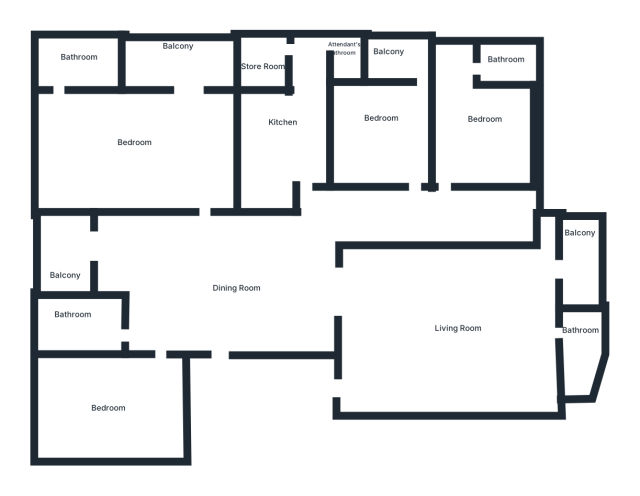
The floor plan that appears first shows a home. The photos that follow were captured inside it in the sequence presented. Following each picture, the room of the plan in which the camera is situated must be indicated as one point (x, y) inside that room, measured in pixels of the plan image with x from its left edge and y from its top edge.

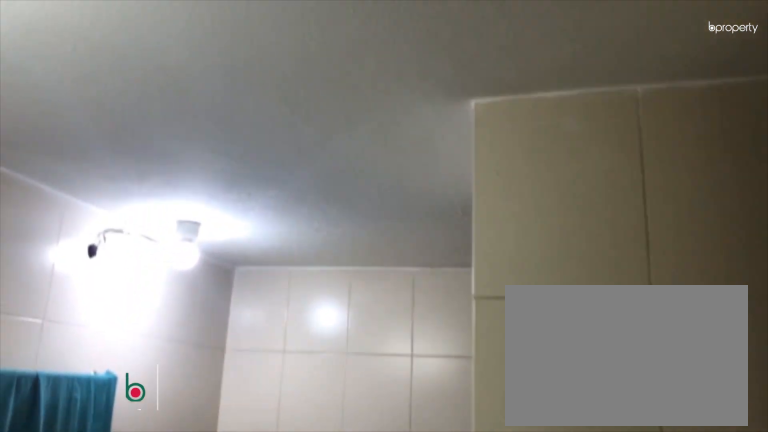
(503, 63)
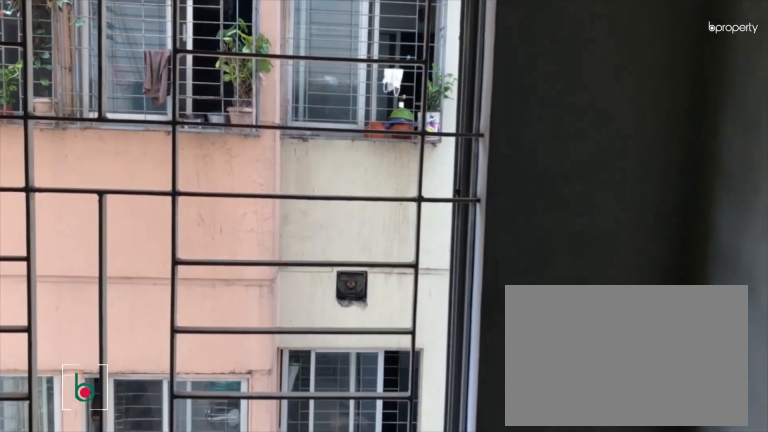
(401, 63)
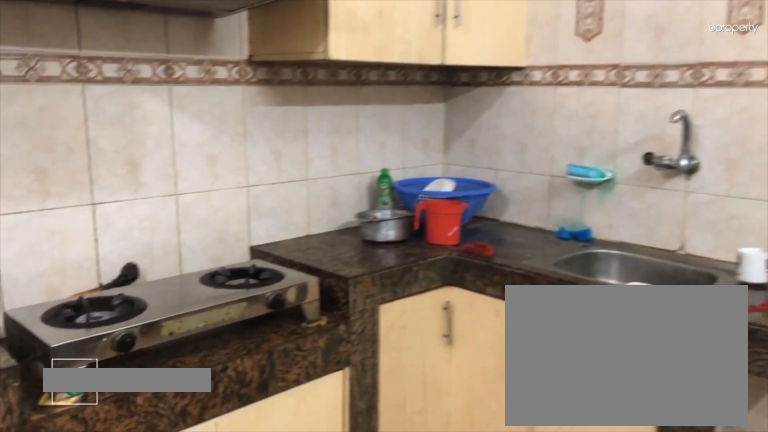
(284, 125)
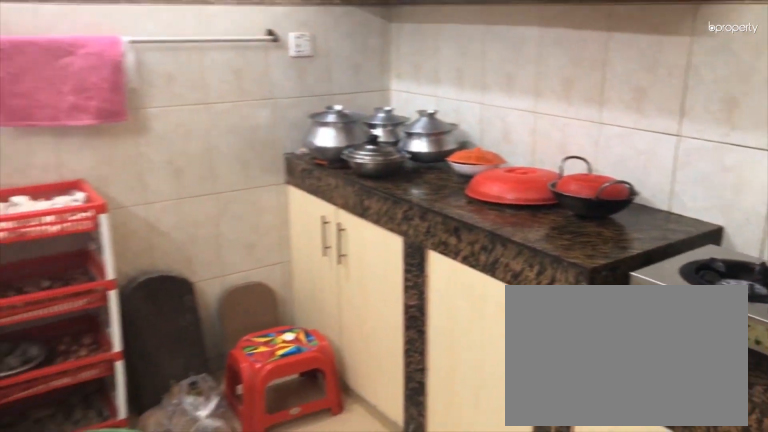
(284, 125)
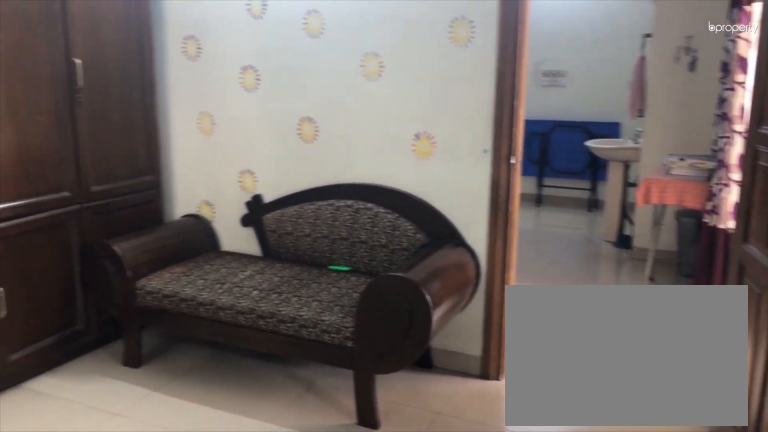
(130, 145)
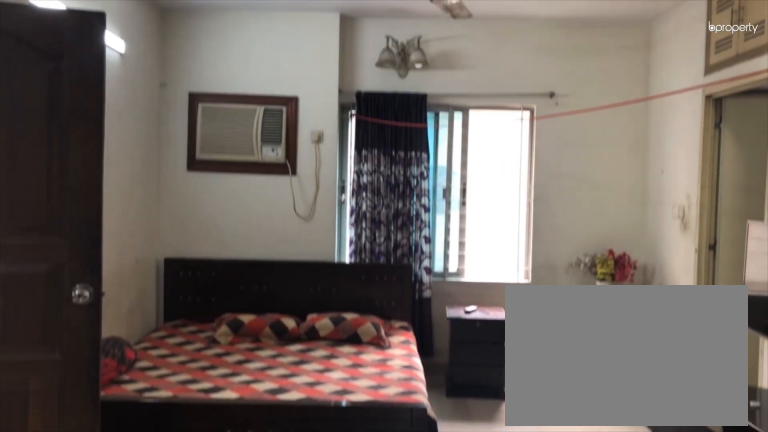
(130, 145)
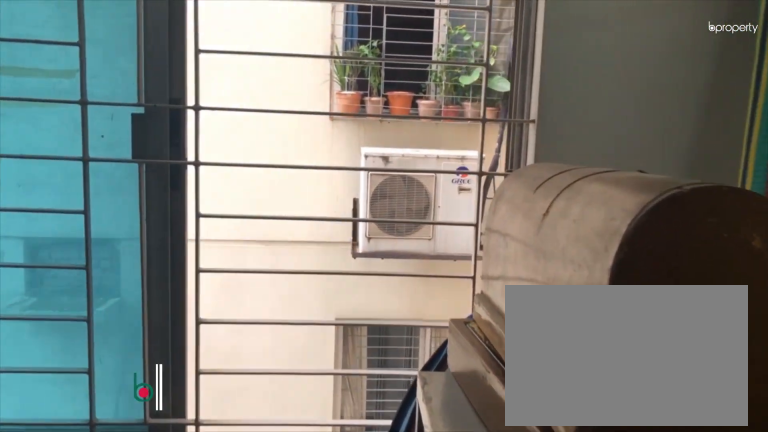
(184, 53)
